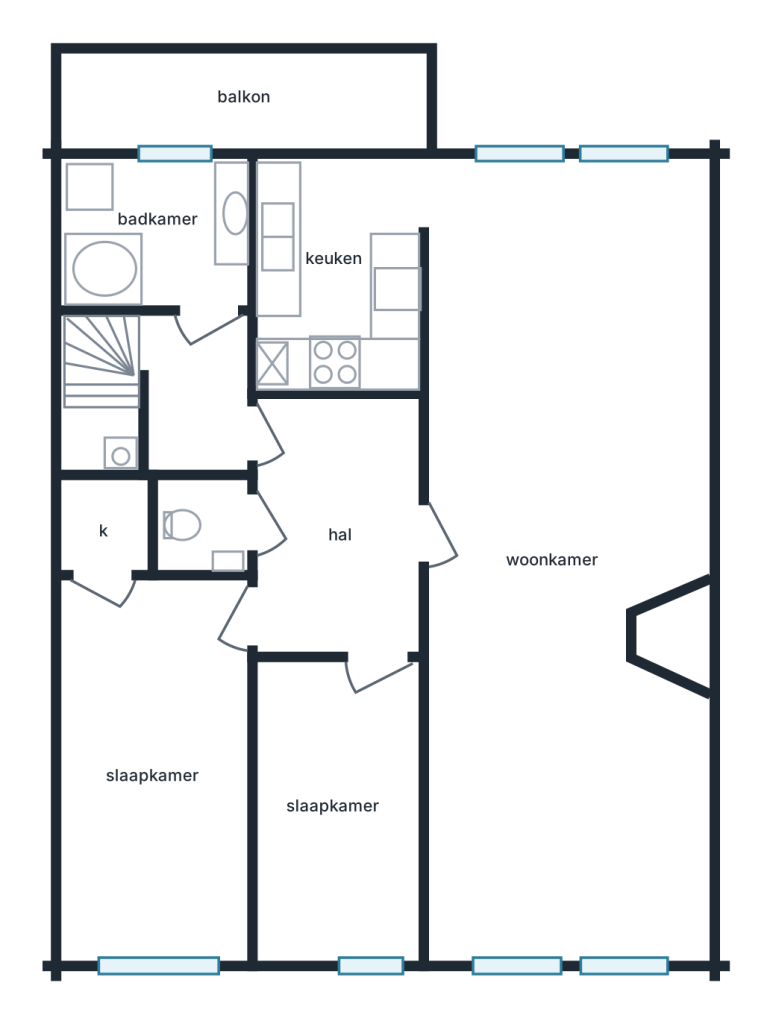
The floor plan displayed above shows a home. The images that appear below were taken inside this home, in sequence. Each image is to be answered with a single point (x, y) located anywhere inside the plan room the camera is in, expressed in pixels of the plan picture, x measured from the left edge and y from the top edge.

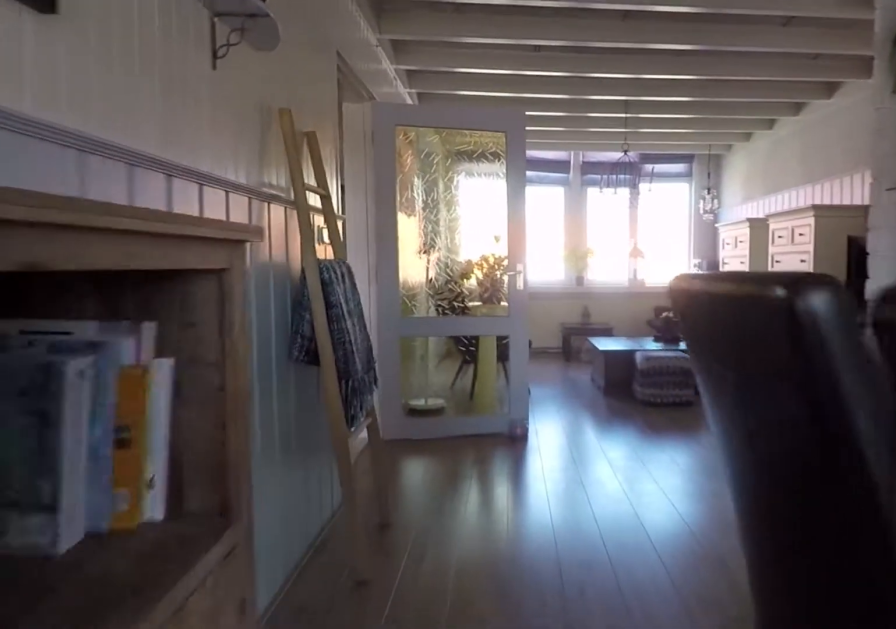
(565, 555)
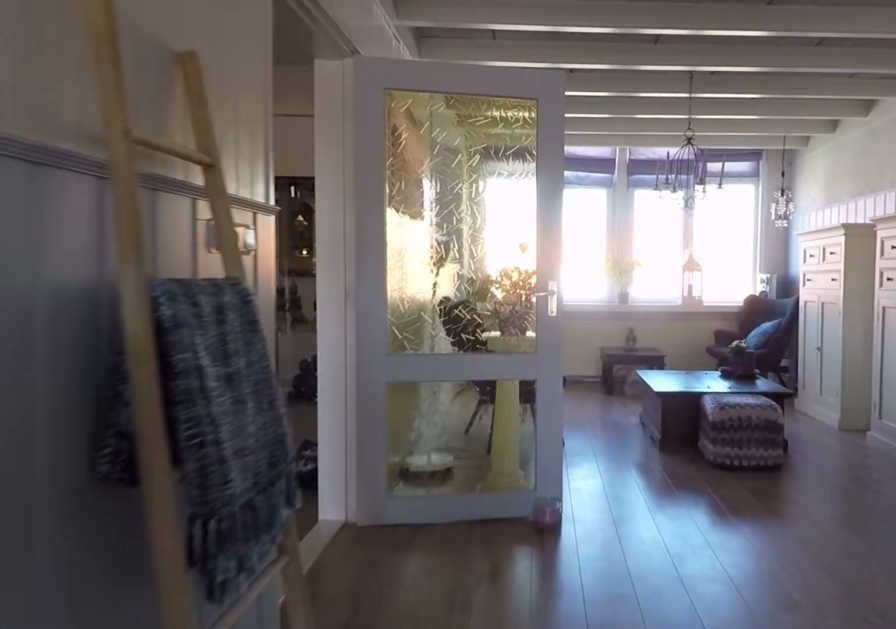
(565, 555)
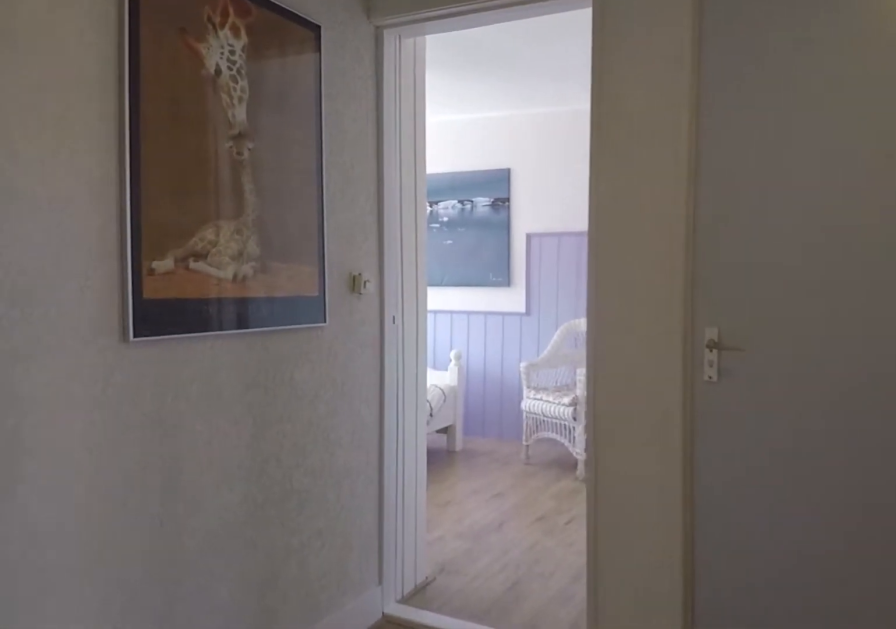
(339, 527)
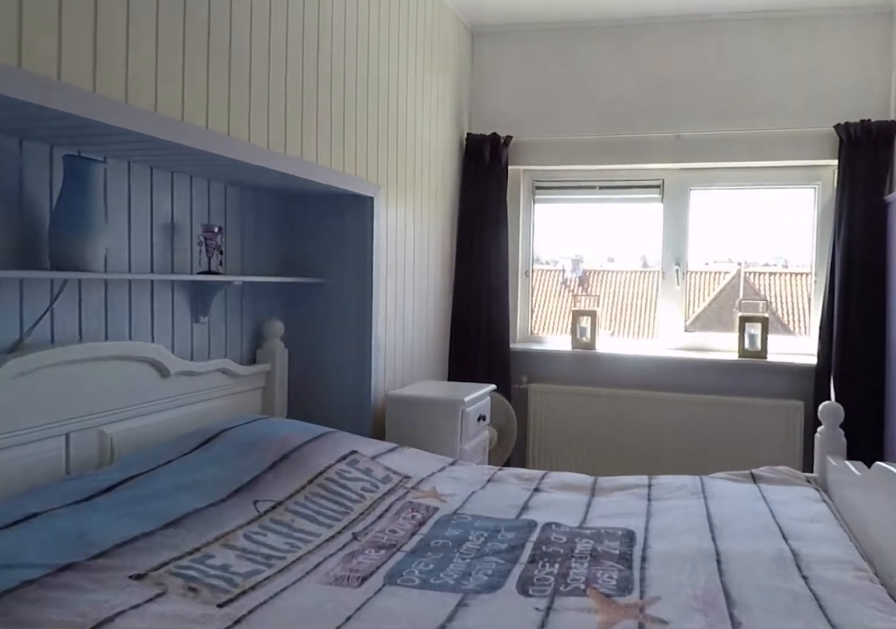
(157, 767)
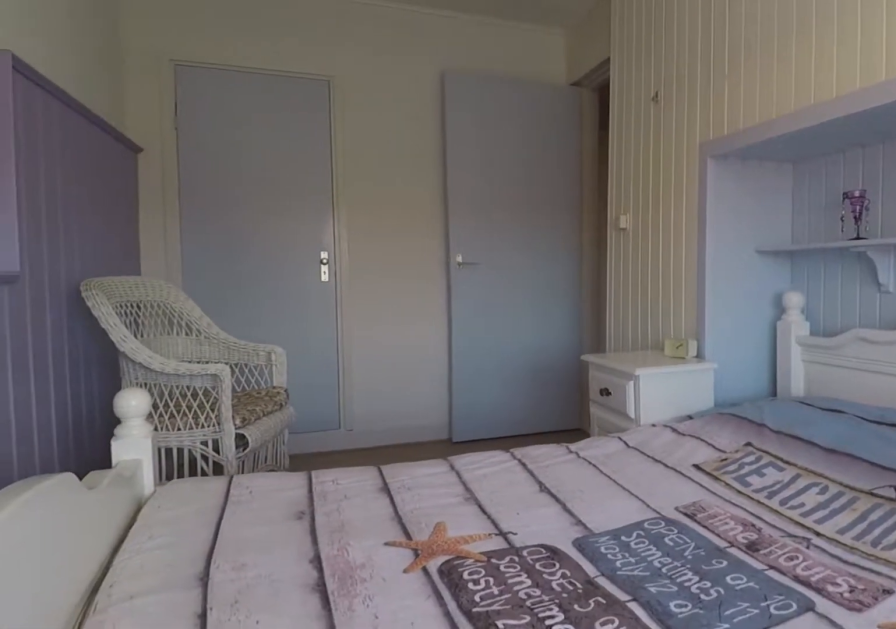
(157, 767)
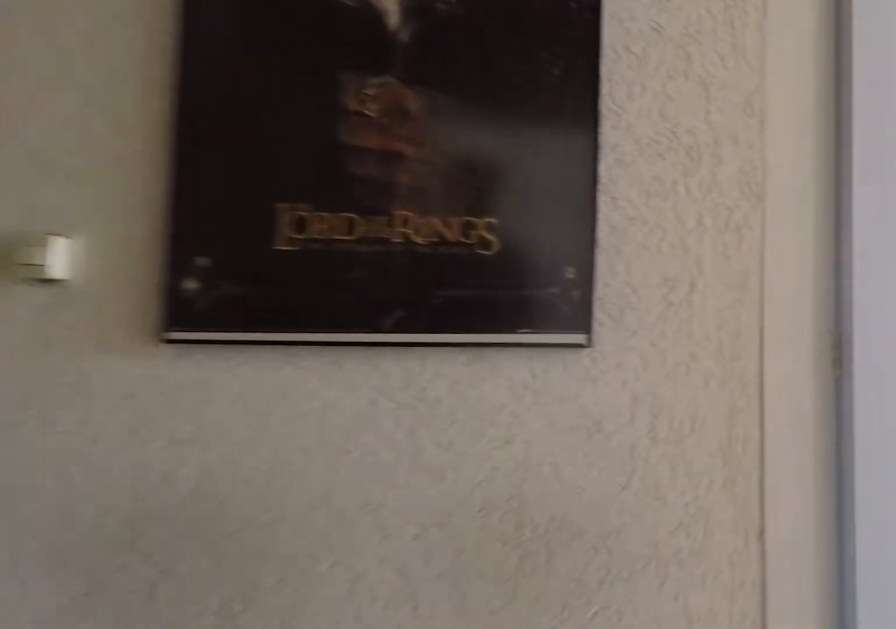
(338, 526)
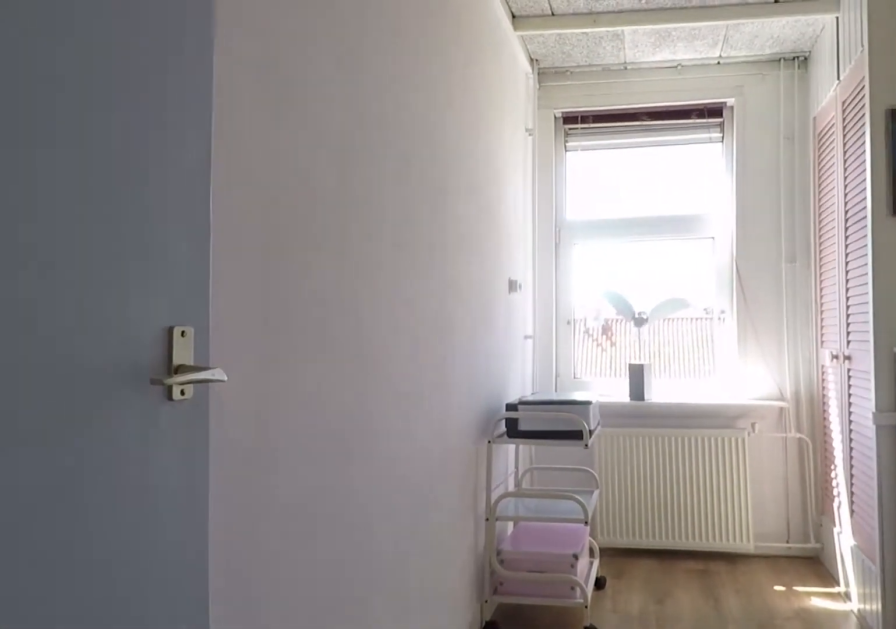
(338, 809)
